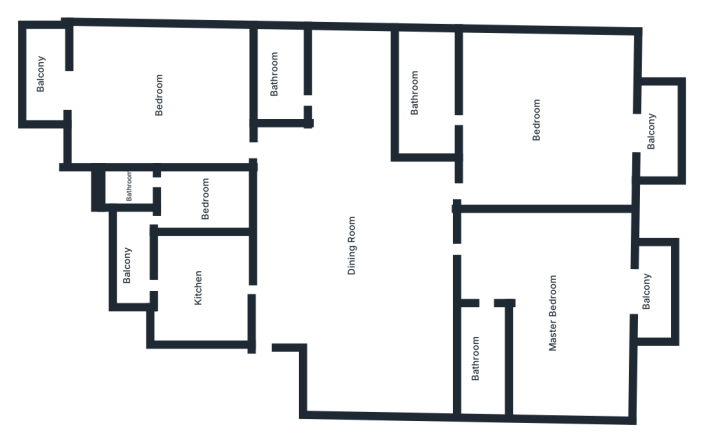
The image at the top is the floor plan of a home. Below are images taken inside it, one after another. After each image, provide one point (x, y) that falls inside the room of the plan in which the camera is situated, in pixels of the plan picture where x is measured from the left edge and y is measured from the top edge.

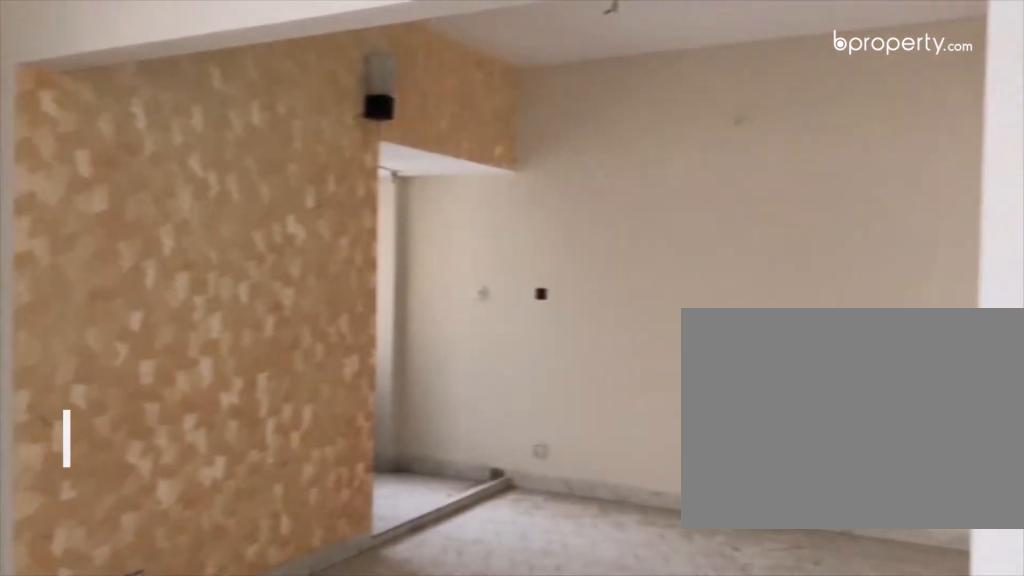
(318, 211)
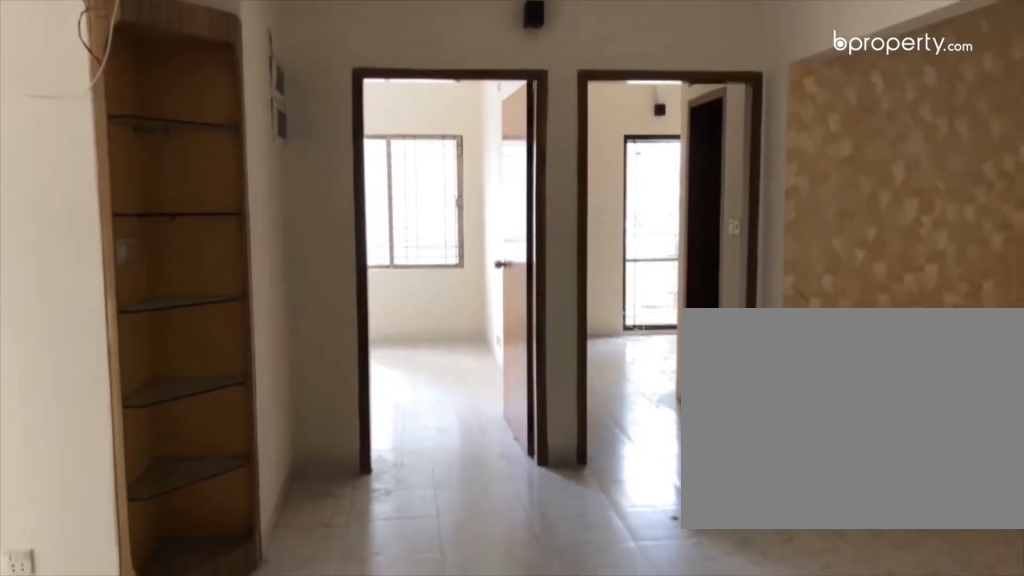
(318, 211)
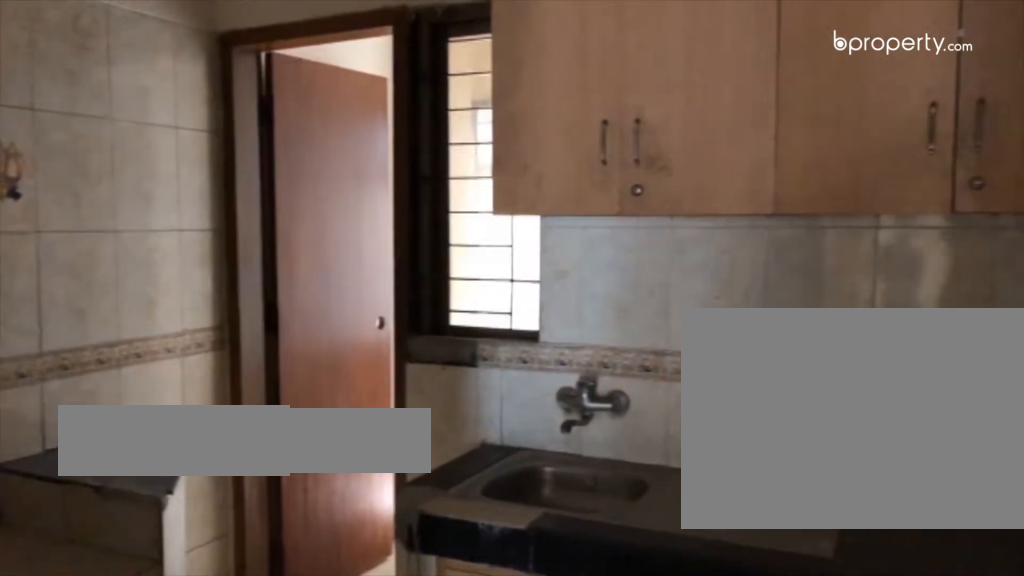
(200, 279)
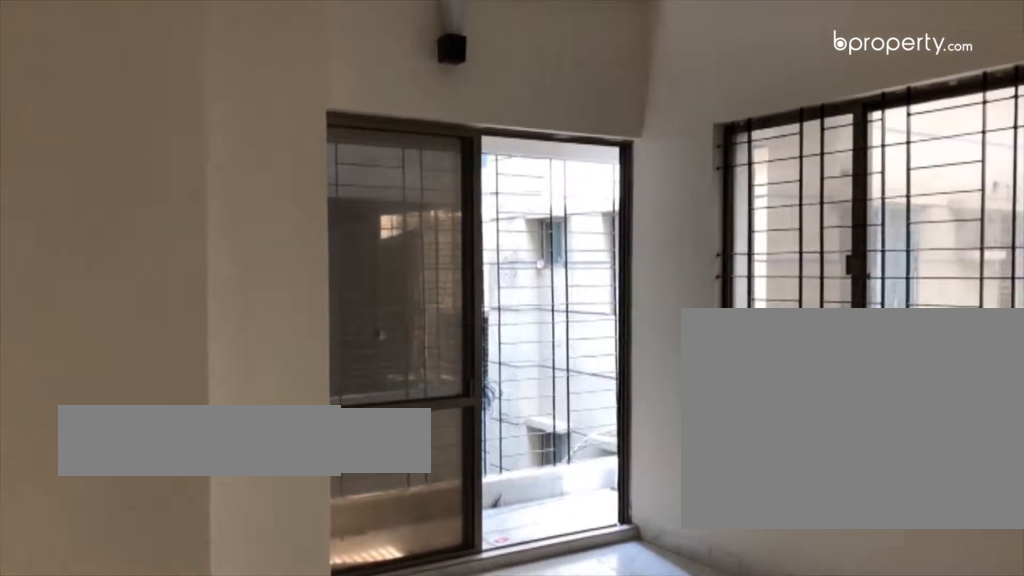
(170, 99)
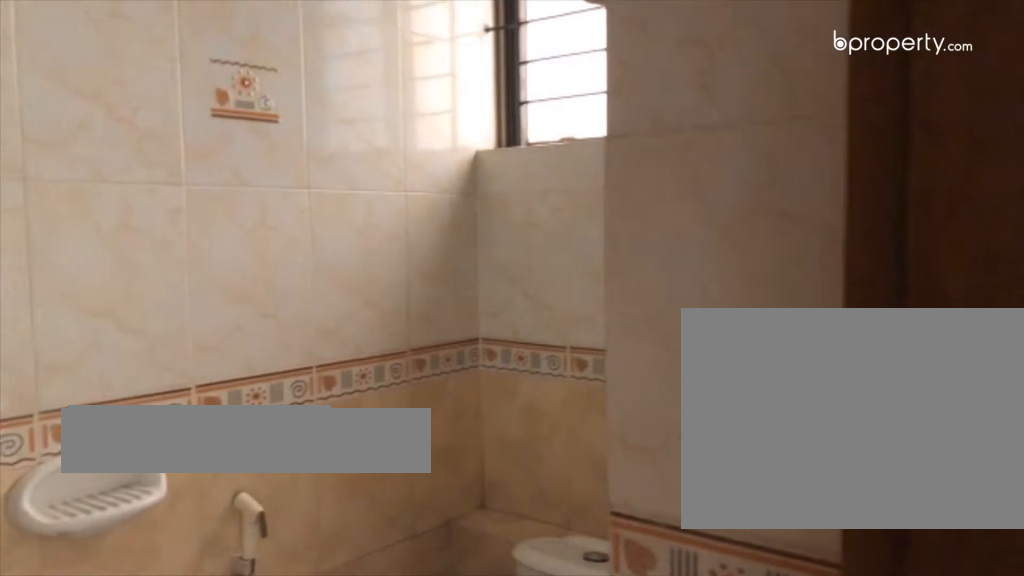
(277, 90)
